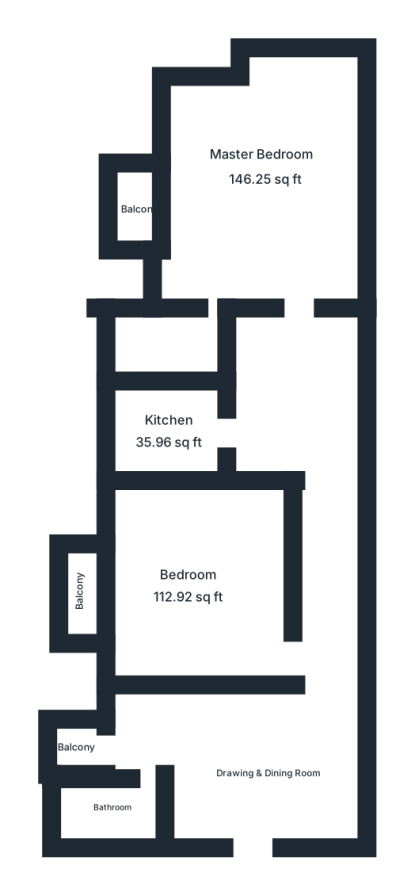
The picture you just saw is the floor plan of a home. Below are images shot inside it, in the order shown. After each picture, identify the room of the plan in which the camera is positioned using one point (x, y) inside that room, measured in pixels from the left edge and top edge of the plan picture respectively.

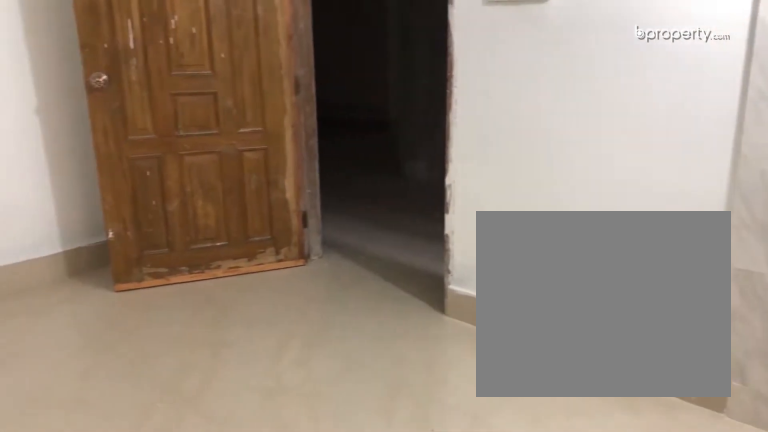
(260, 772)
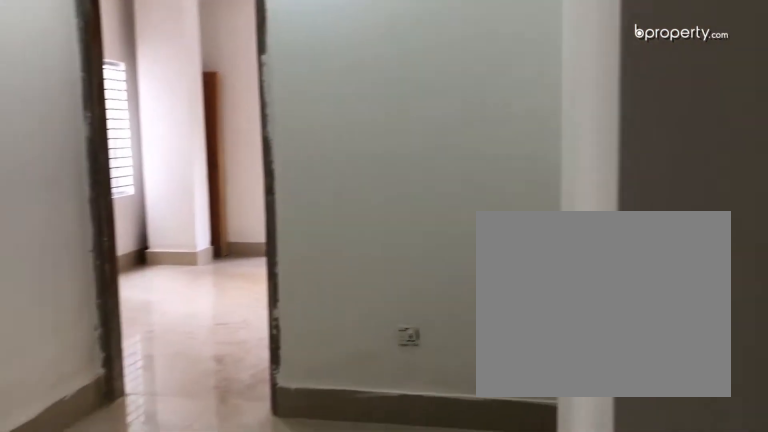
(301, 419)
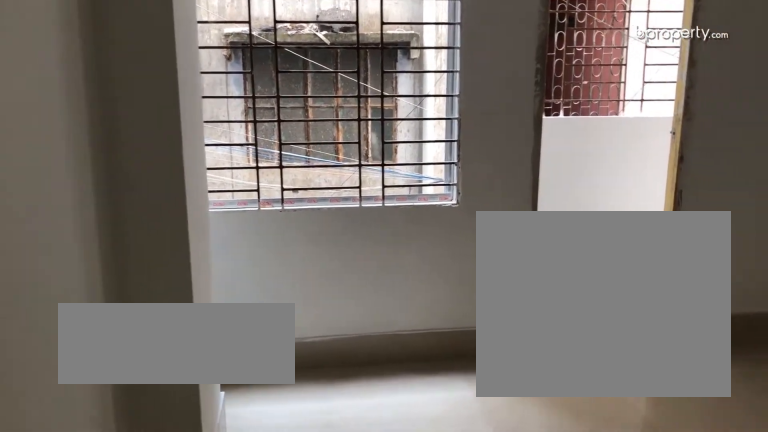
(191, 586)
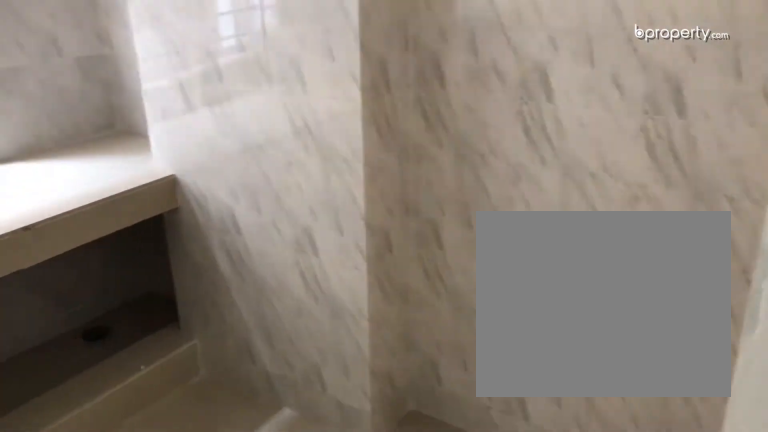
(170, 430)
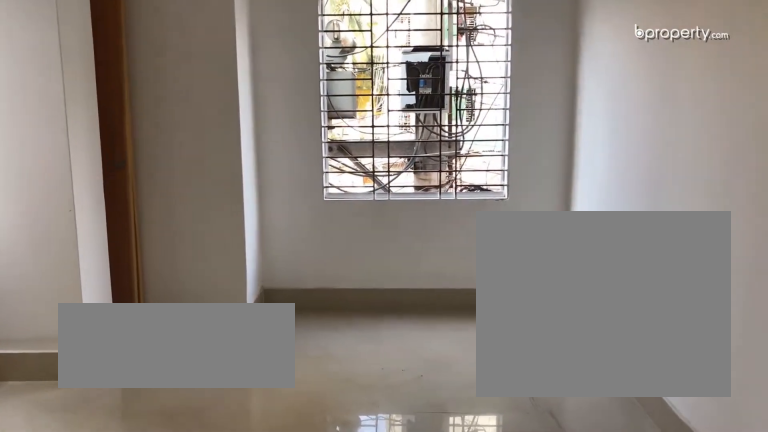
(230, 205)
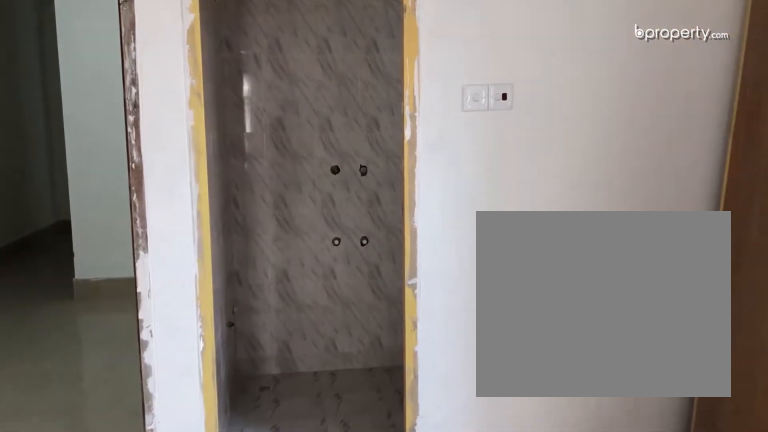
(230, 205)
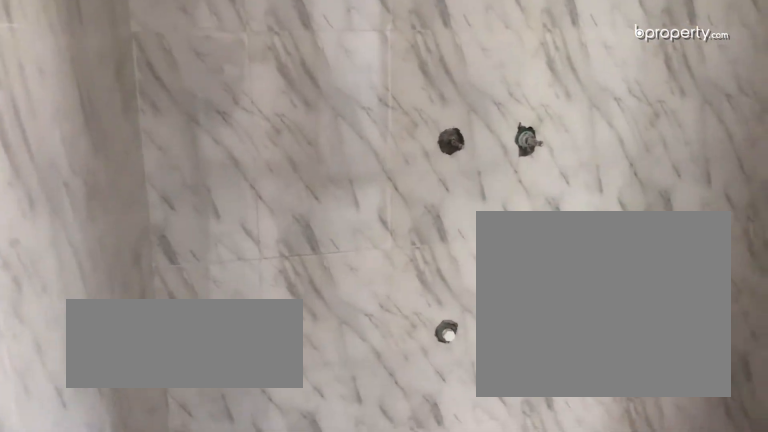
(171, 348)
